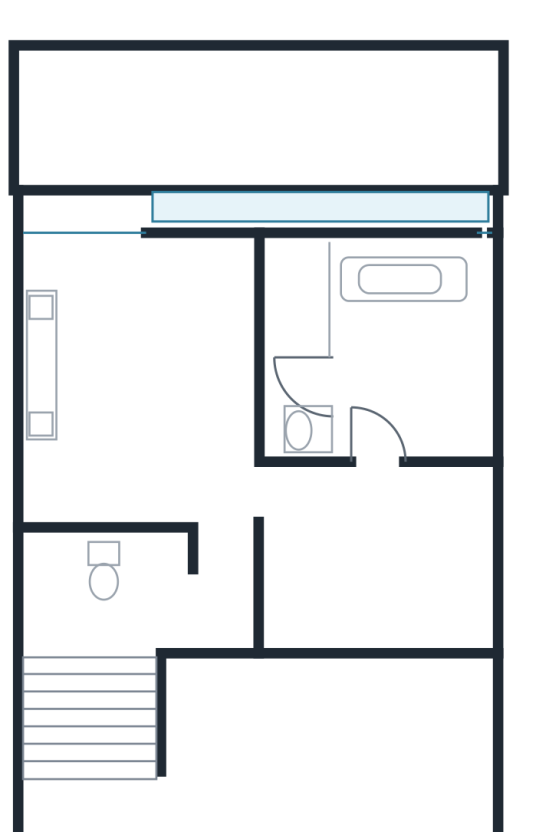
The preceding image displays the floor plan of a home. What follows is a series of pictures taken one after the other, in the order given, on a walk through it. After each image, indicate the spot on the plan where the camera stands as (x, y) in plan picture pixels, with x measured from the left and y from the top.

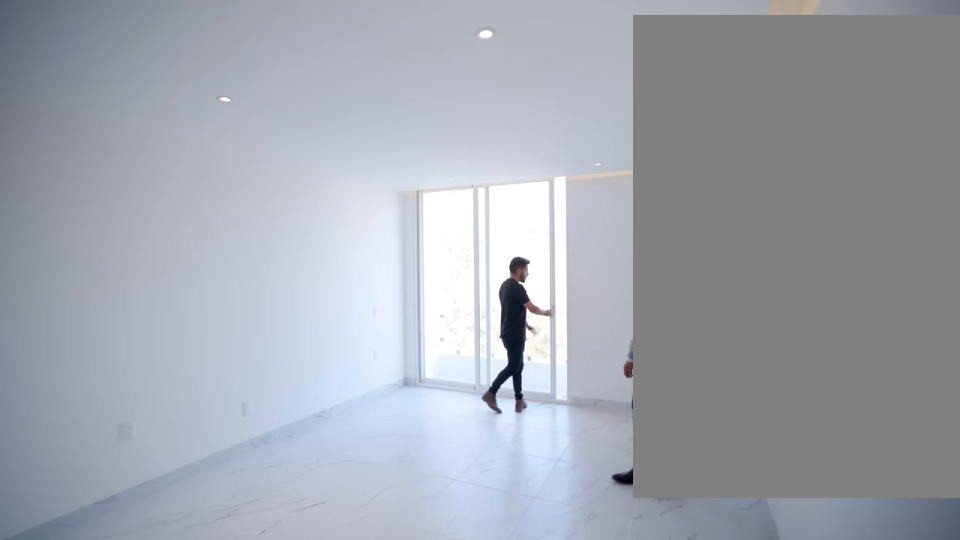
(233, 624)
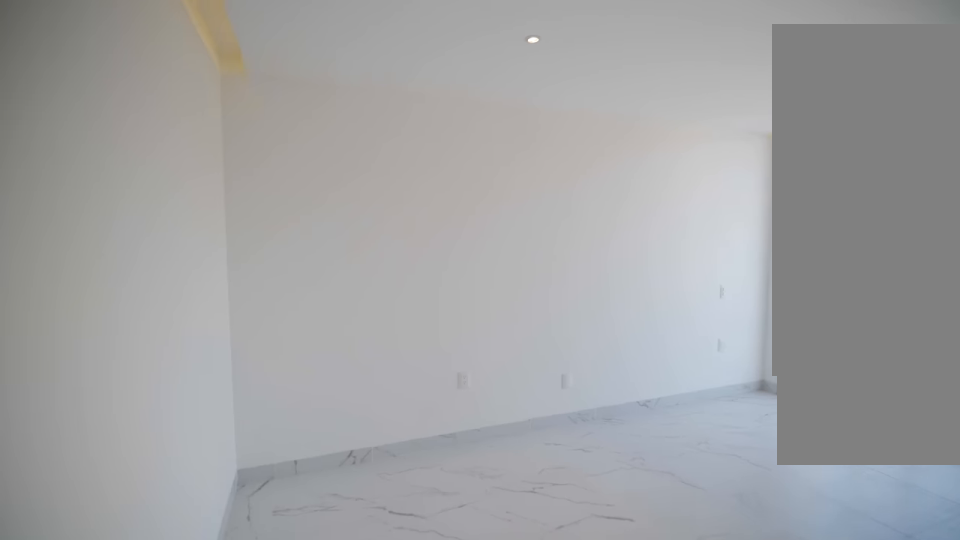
(222, 511)
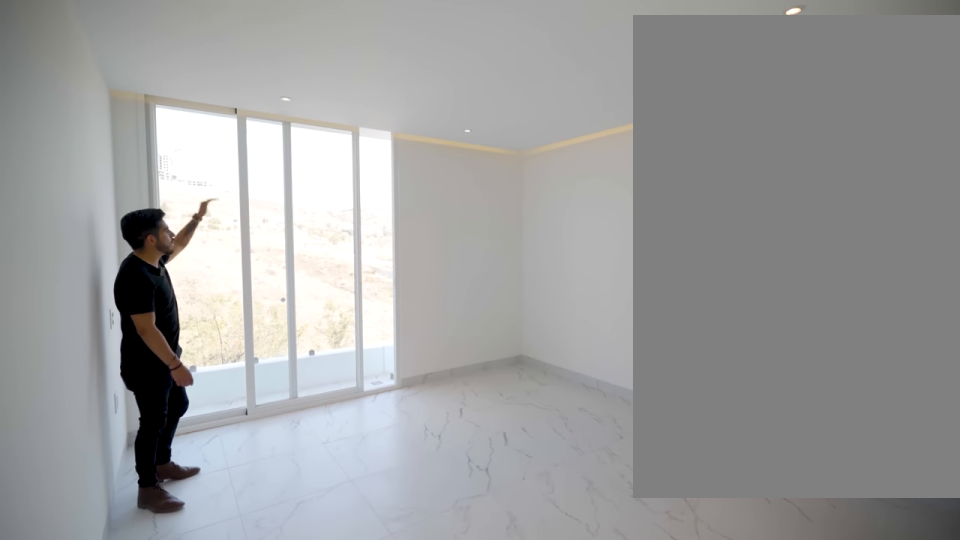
(84, 496)
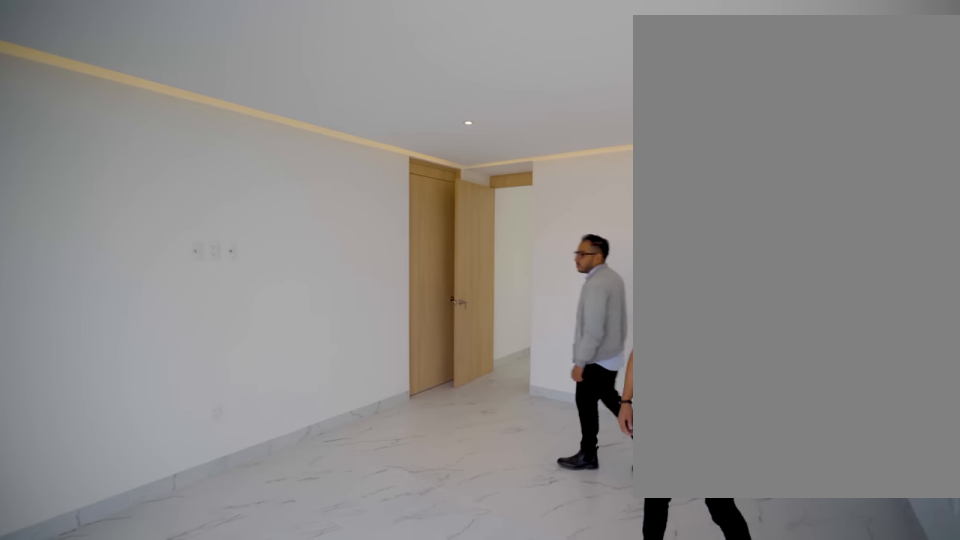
(76, 335)
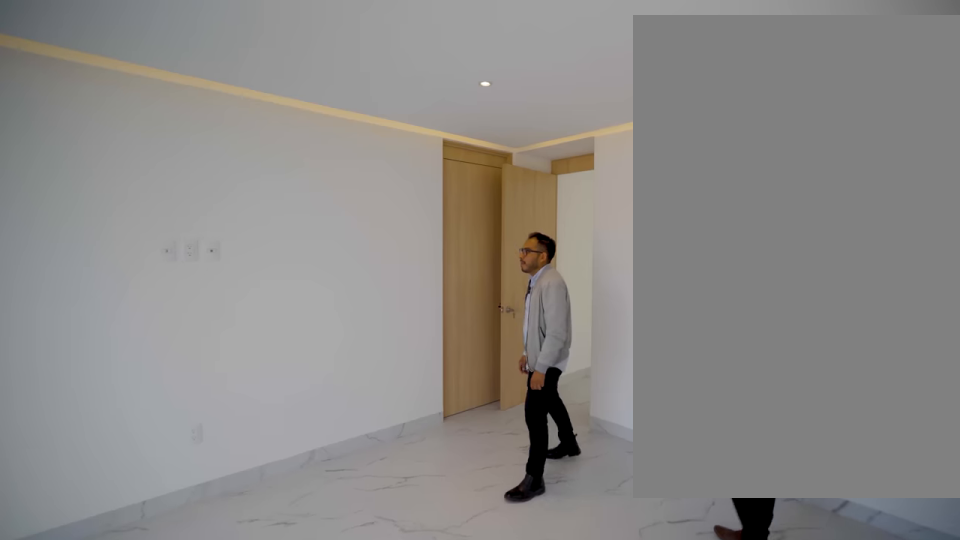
(76, 334)
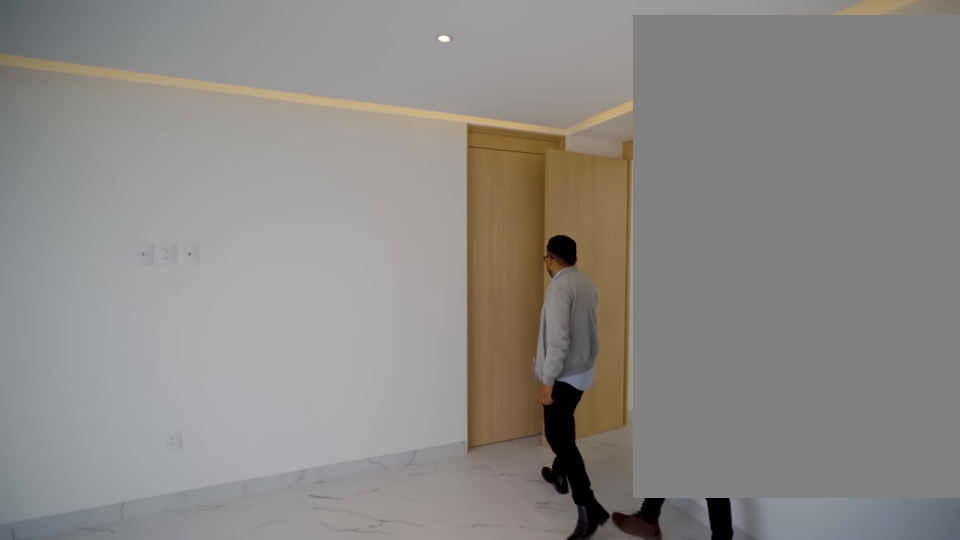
(86, 333)
